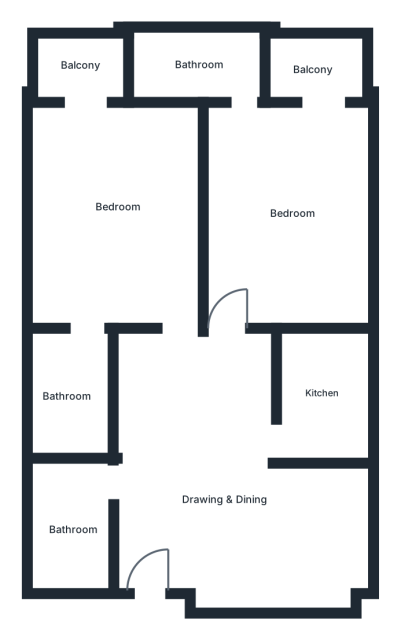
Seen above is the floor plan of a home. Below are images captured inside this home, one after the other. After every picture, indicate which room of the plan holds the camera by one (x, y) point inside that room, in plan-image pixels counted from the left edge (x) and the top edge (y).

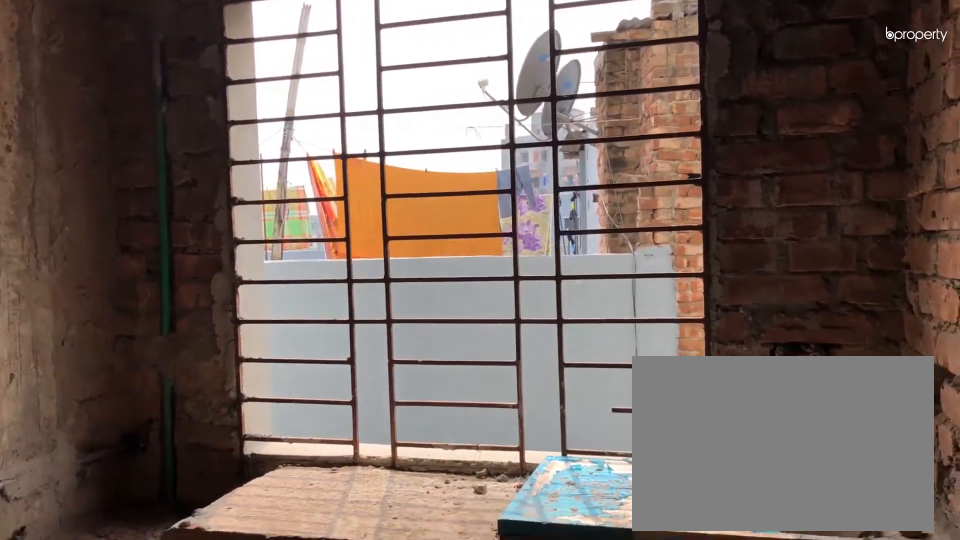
(318, 395)
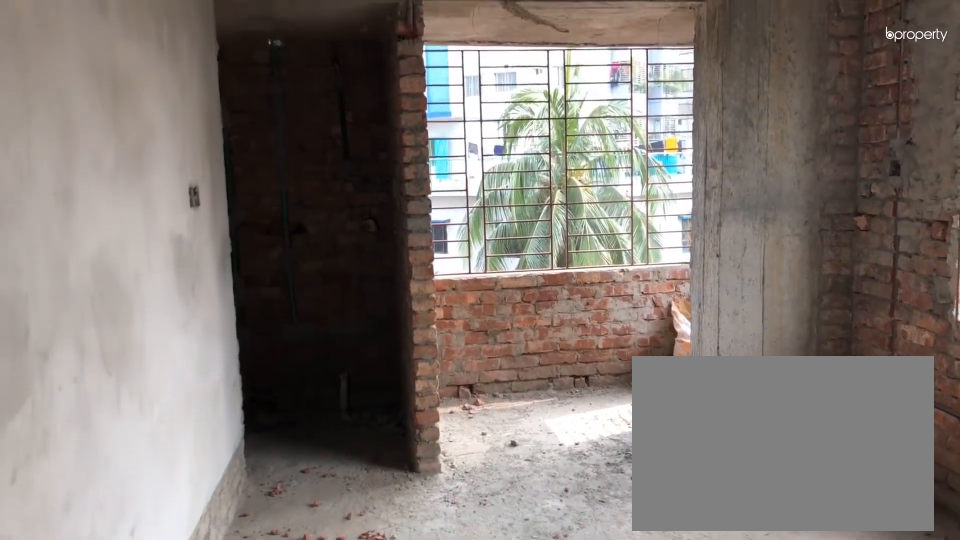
(286, 216)
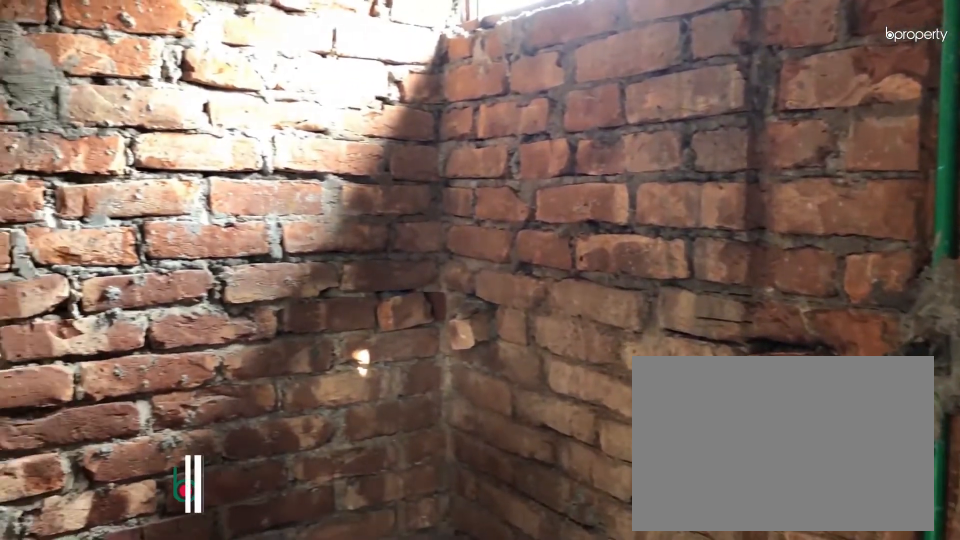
(201, 63)
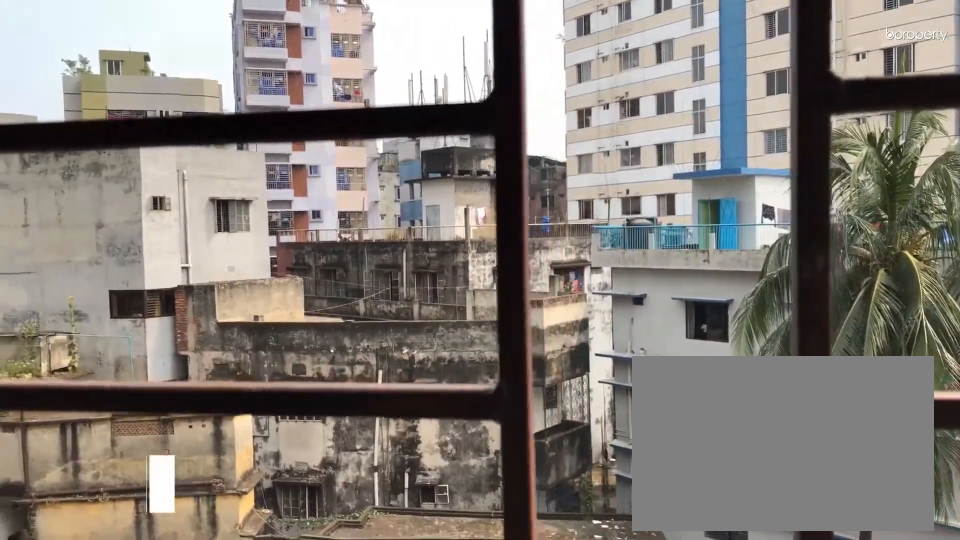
(313, 73)
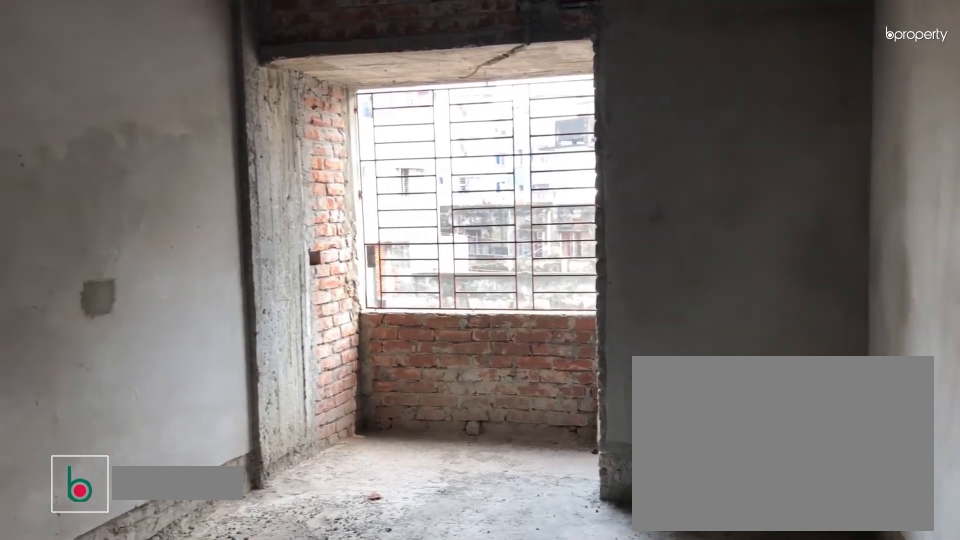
(120, 207)
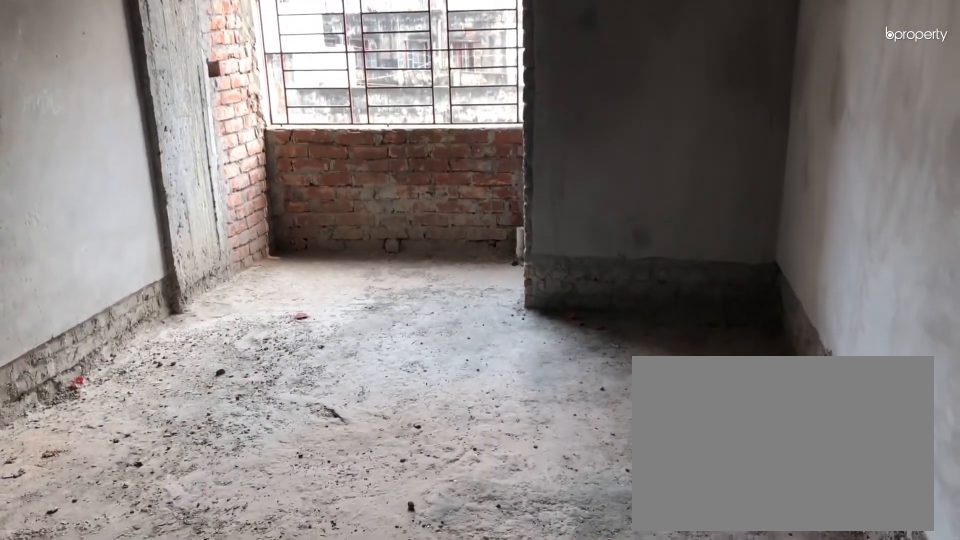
(120, 207)
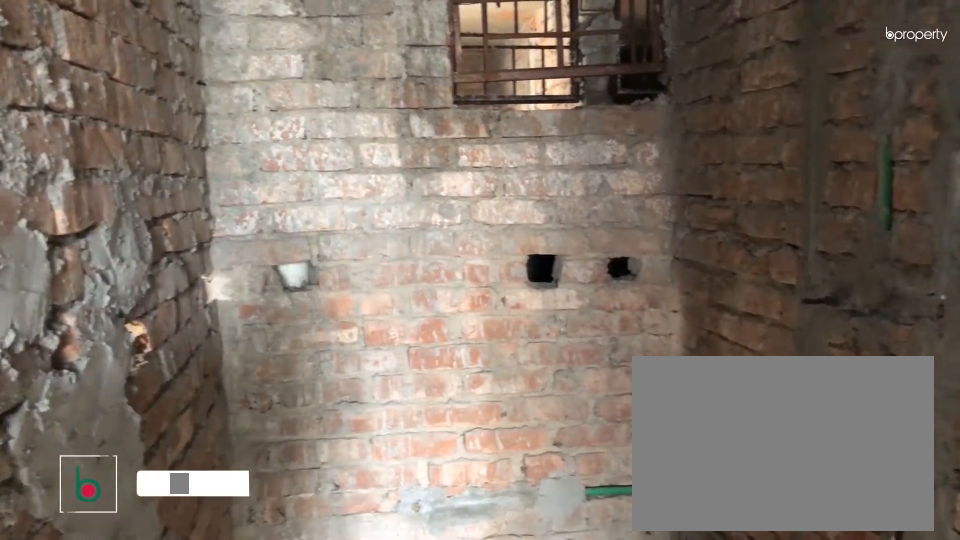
(66, 395)
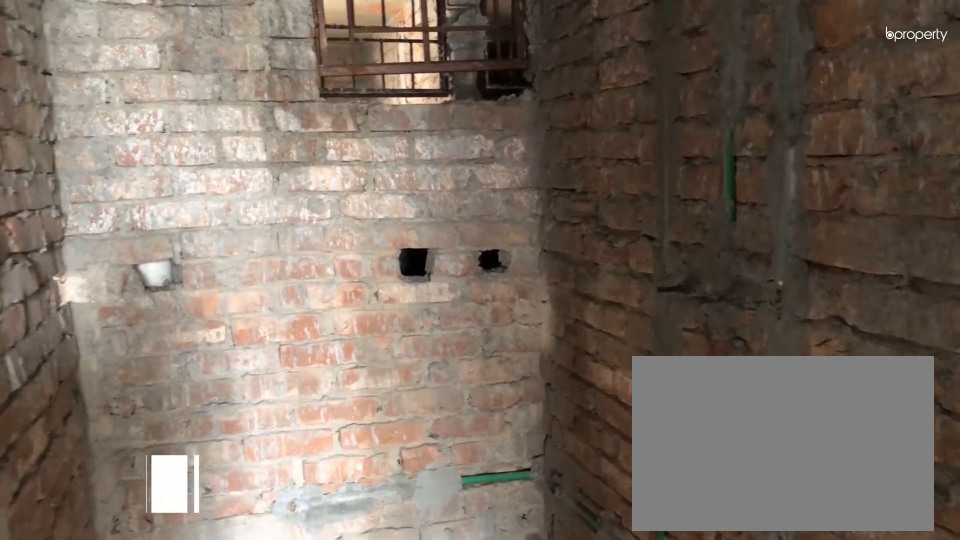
(66, 395)
